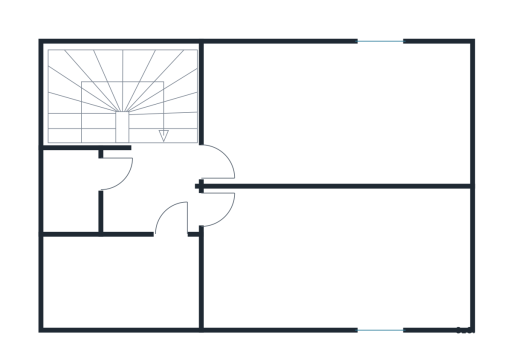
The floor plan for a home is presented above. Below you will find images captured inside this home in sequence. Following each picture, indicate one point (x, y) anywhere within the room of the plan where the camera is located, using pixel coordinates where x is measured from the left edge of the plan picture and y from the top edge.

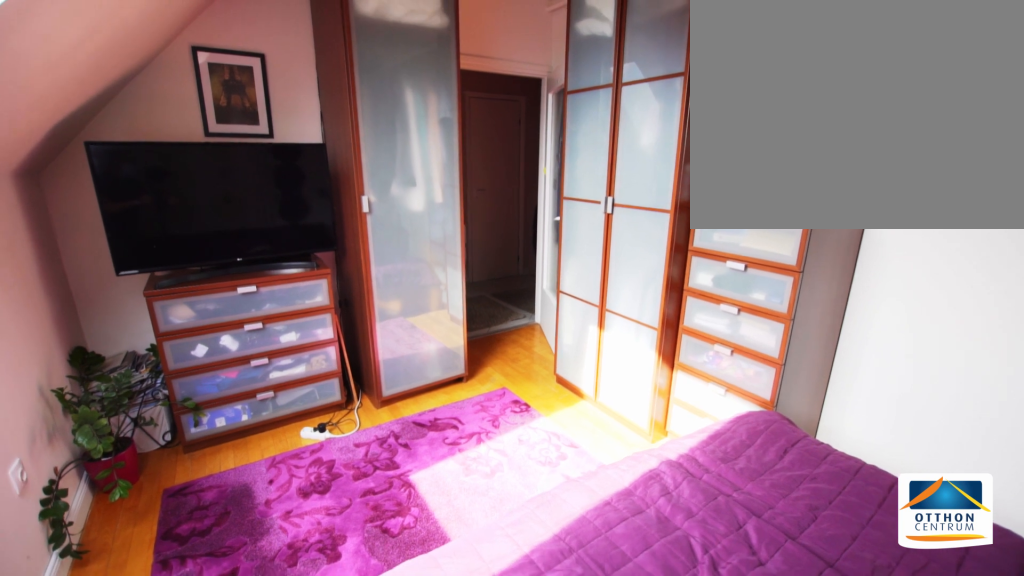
(341, 277)
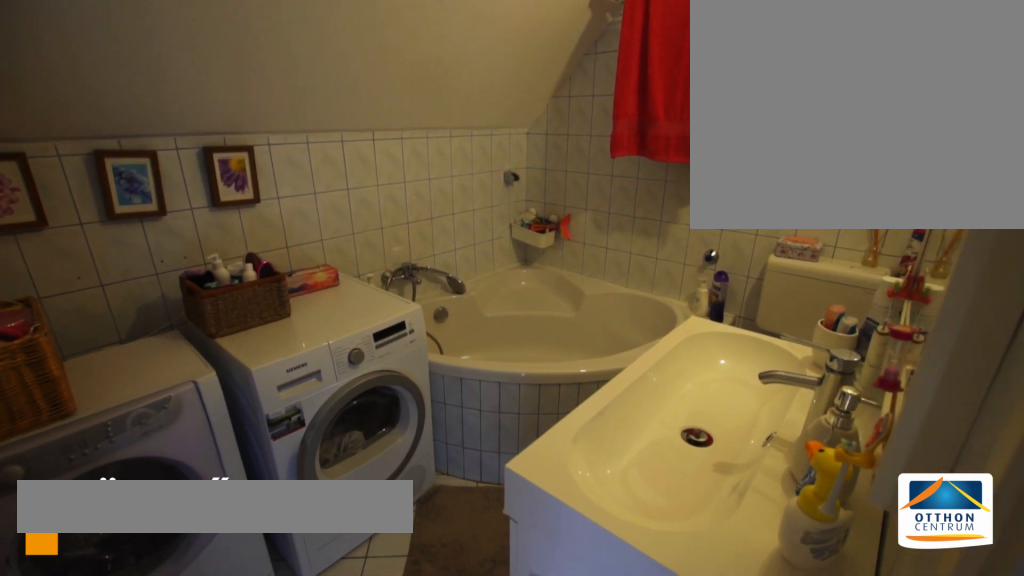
(114, 278)
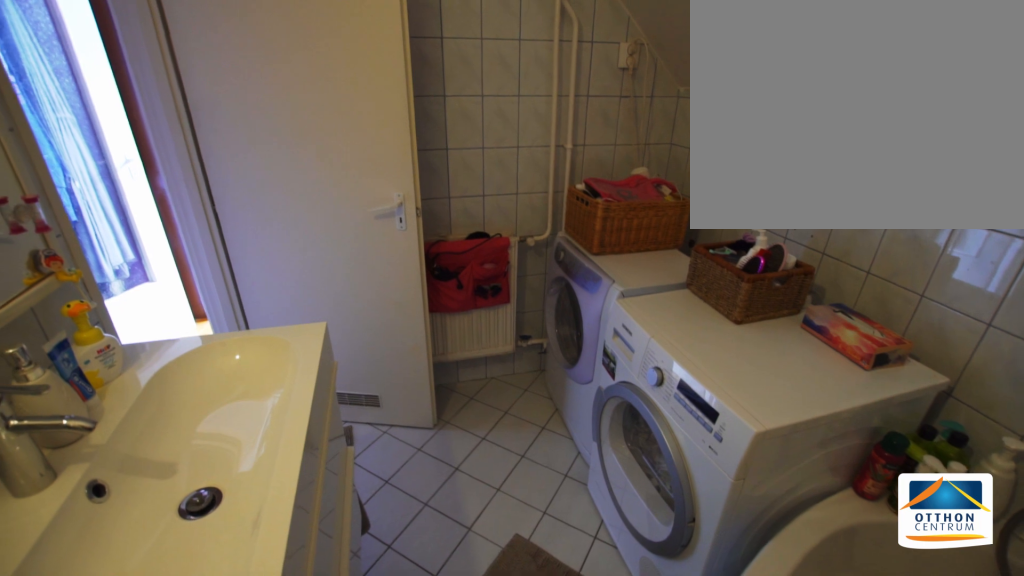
(114, 278)
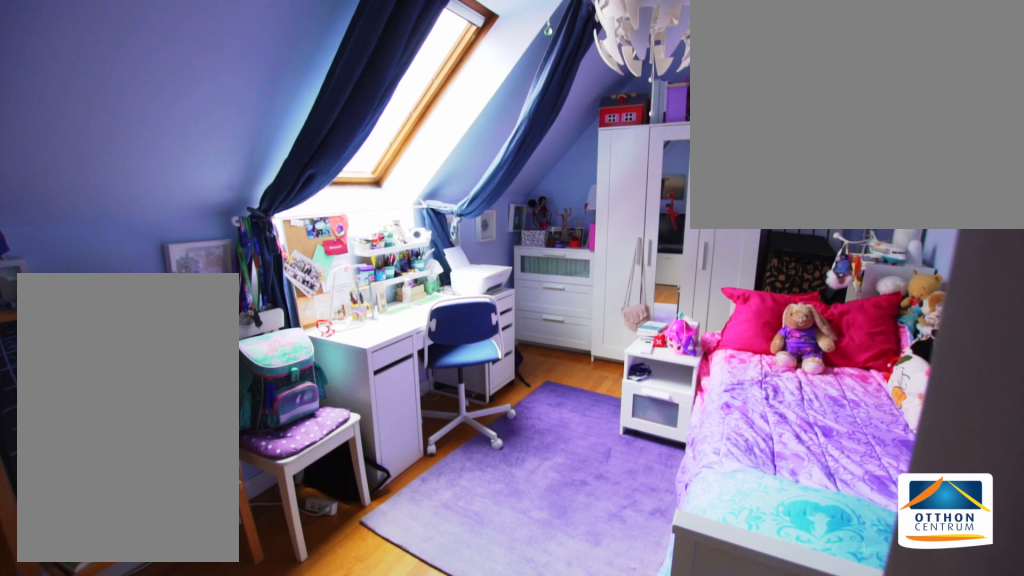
(340, 118)
